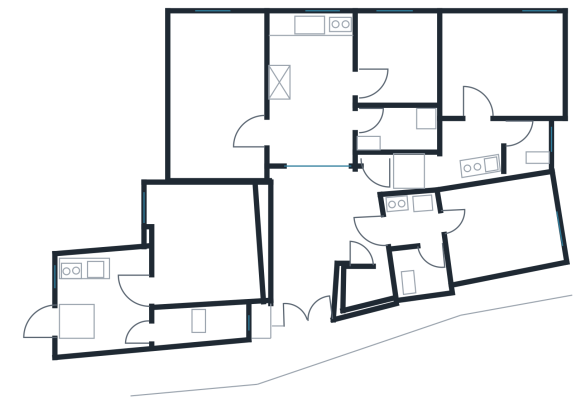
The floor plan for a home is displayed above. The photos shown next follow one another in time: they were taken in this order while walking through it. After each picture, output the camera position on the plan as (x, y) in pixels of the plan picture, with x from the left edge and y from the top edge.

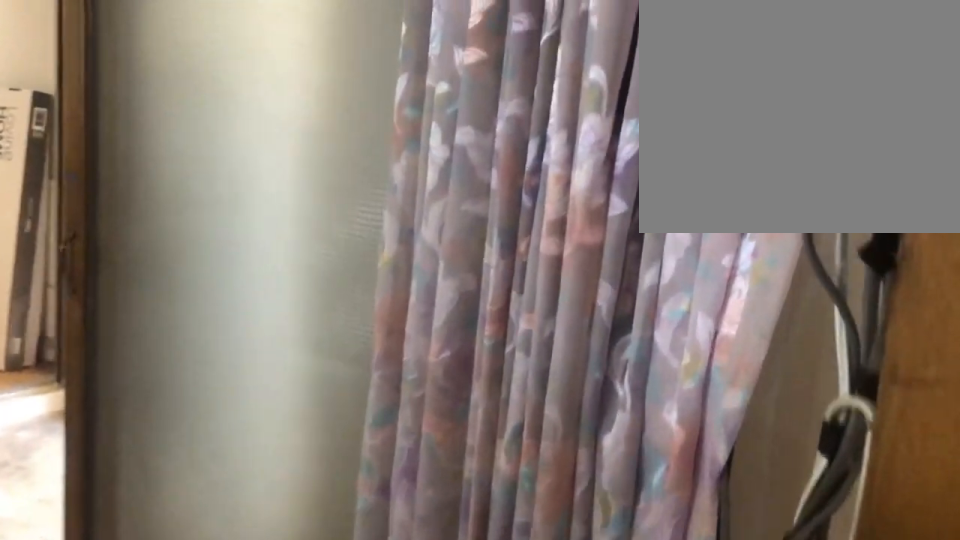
(268, 135)
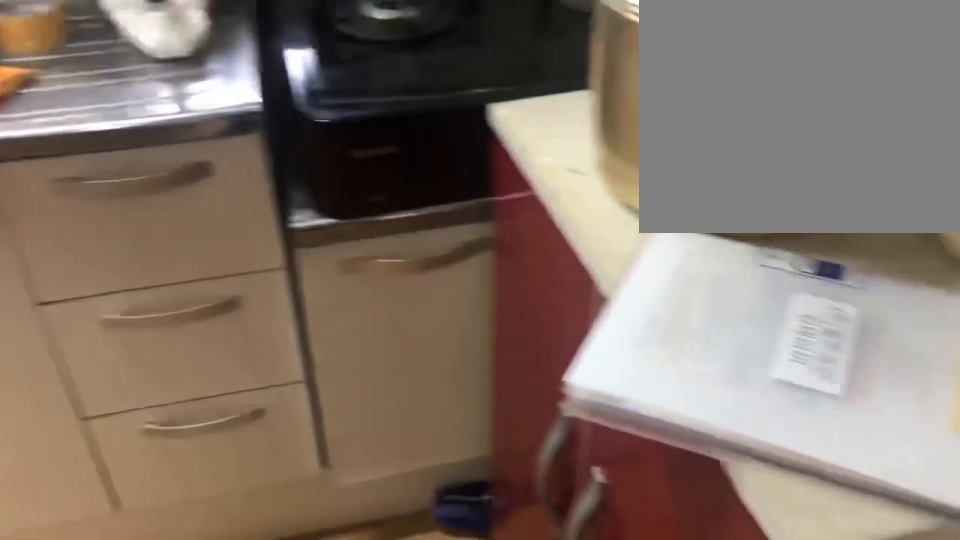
(345, 76)
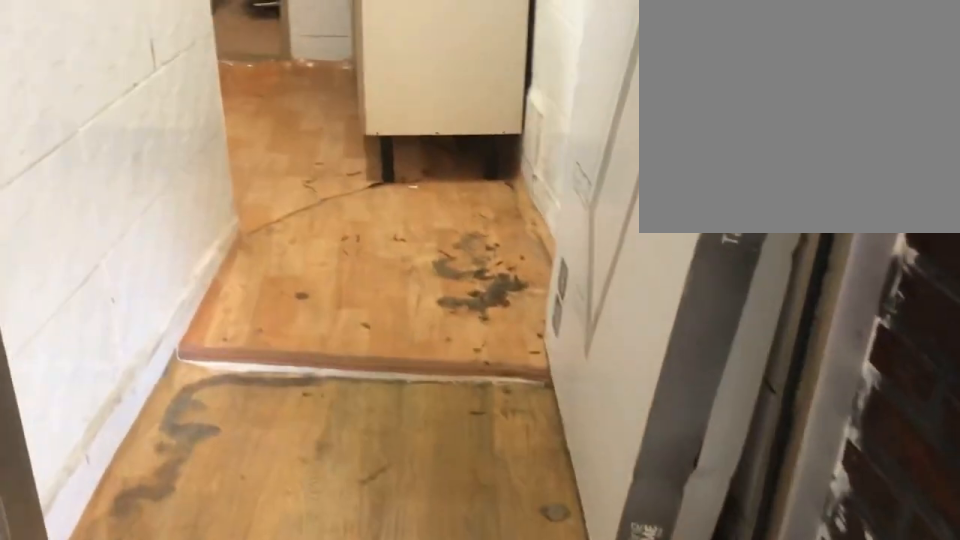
(379, 174)
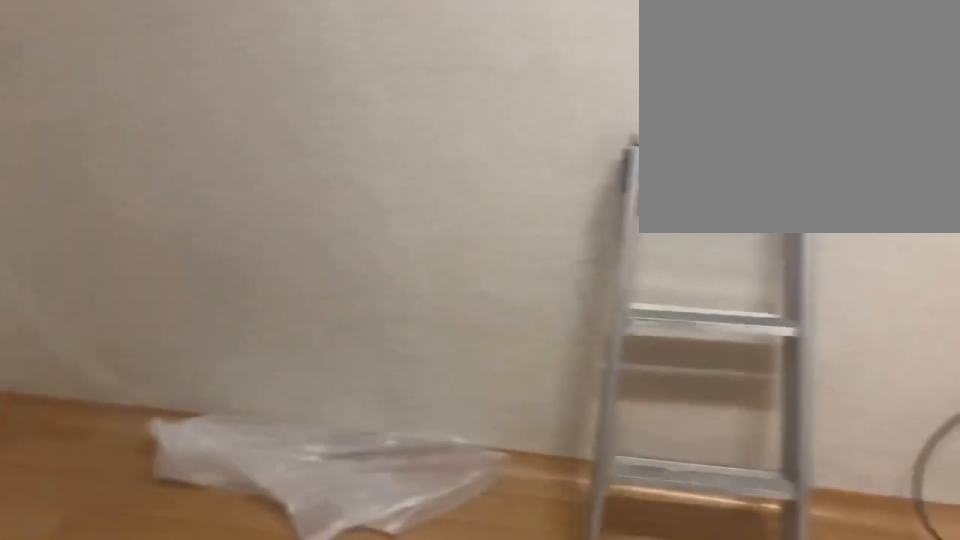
(492, 78)
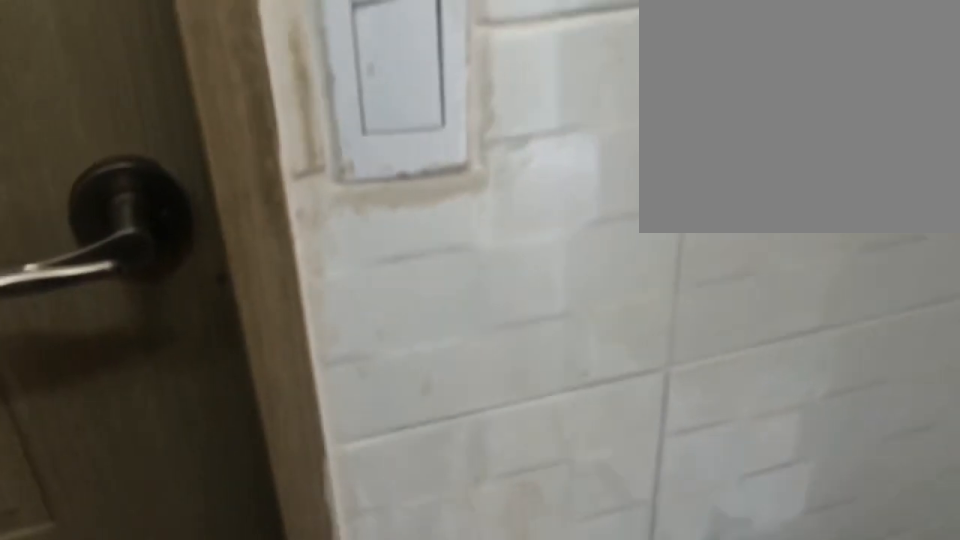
(420, 229)
